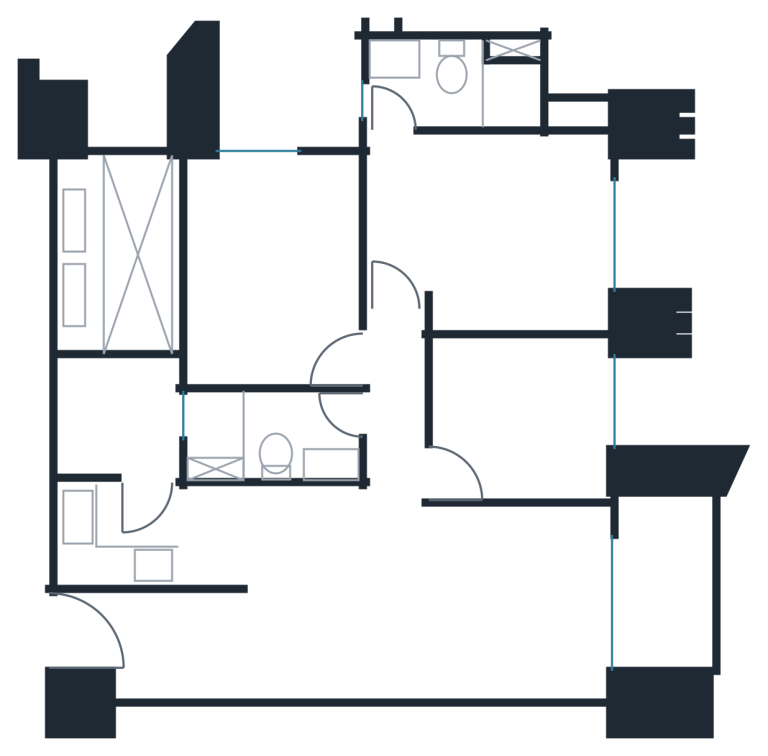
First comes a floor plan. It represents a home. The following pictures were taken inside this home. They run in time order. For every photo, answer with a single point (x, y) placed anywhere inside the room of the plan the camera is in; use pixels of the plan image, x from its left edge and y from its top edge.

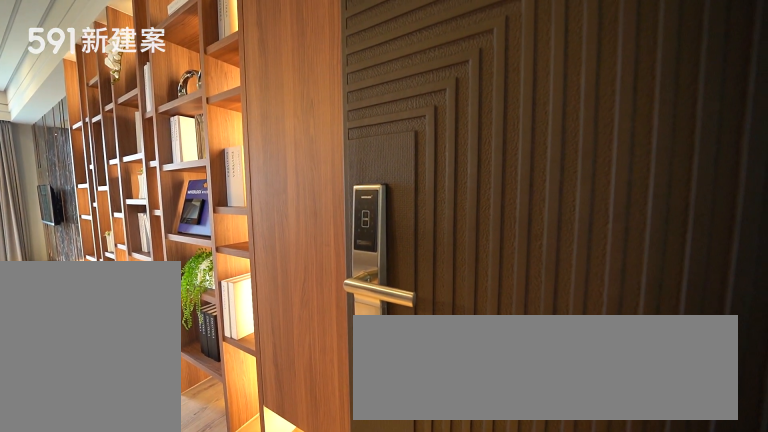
(114, 645)
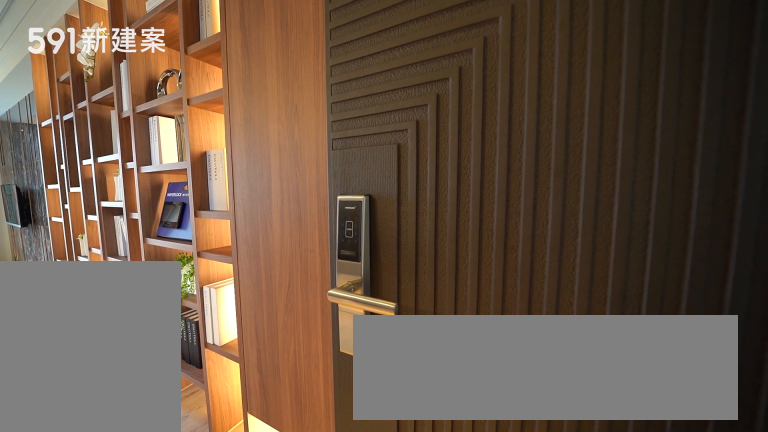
(114, 645)
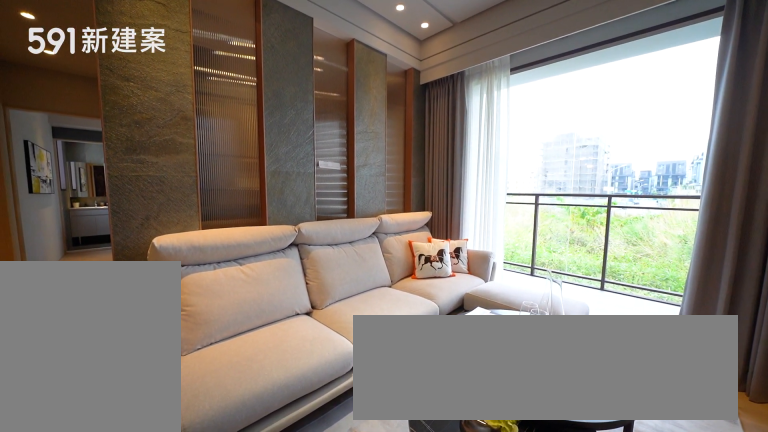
(525, 600)
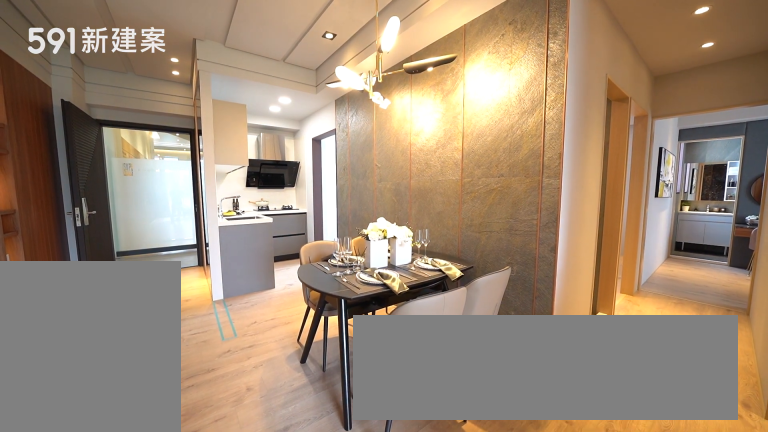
(301, 568)
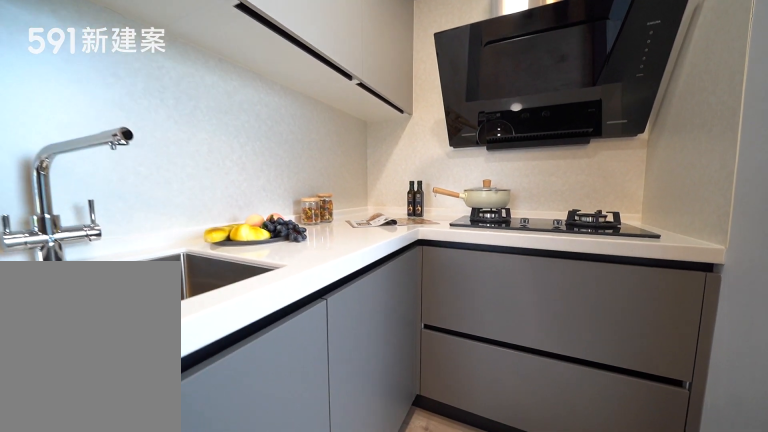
(154, 537)
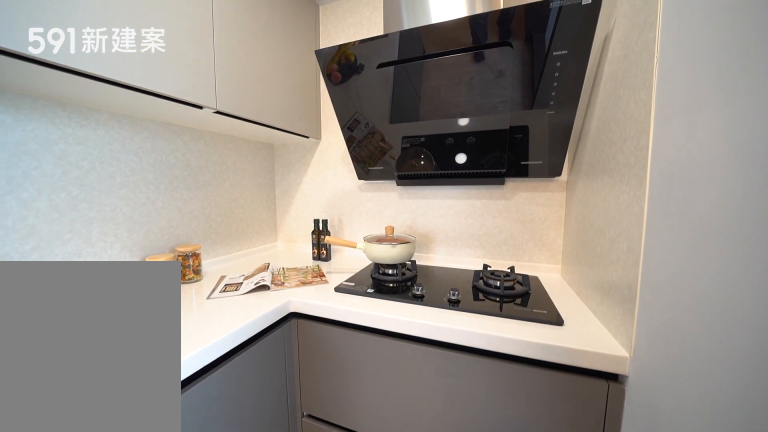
(154, 537)
